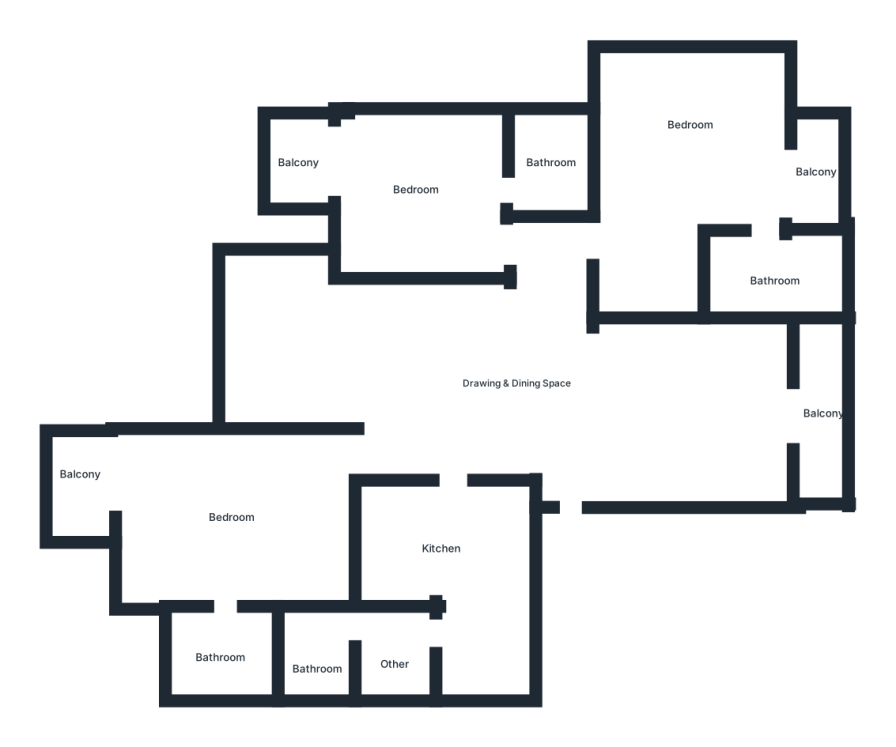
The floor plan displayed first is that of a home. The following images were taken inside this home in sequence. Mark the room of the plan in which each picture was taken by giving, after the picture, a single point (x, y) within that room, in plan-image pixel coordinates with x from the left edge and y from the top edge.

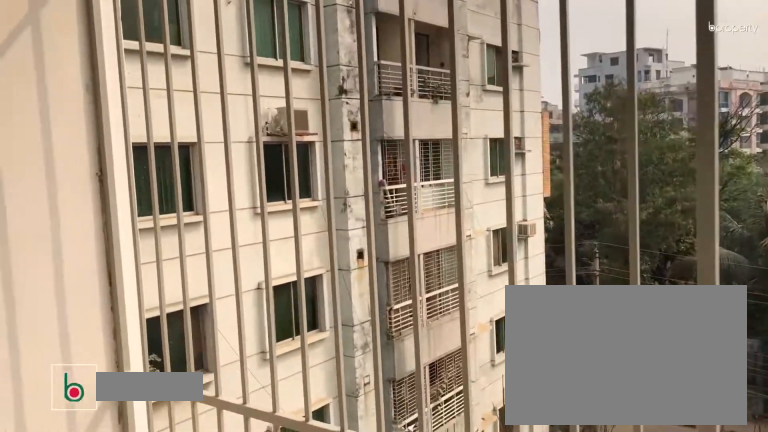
(818, 418)
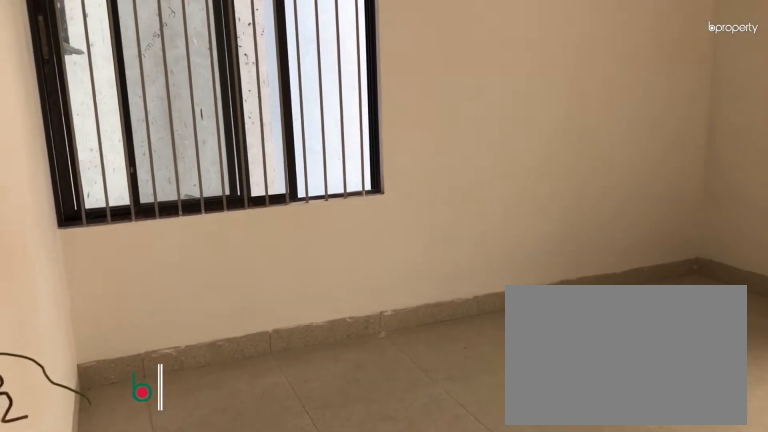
(677, 125)
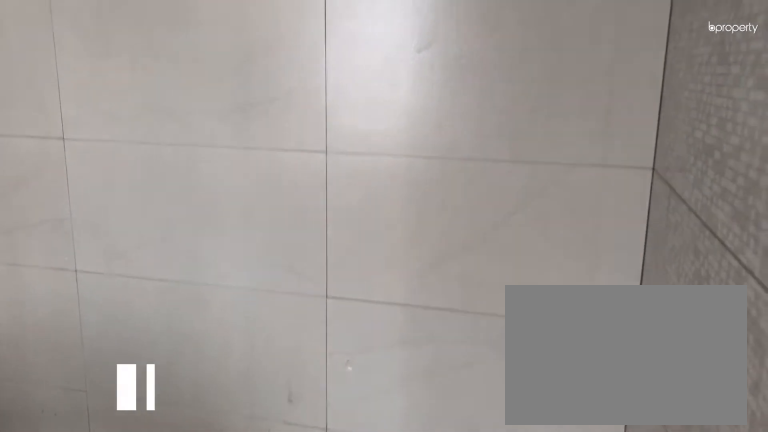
(767, 274)
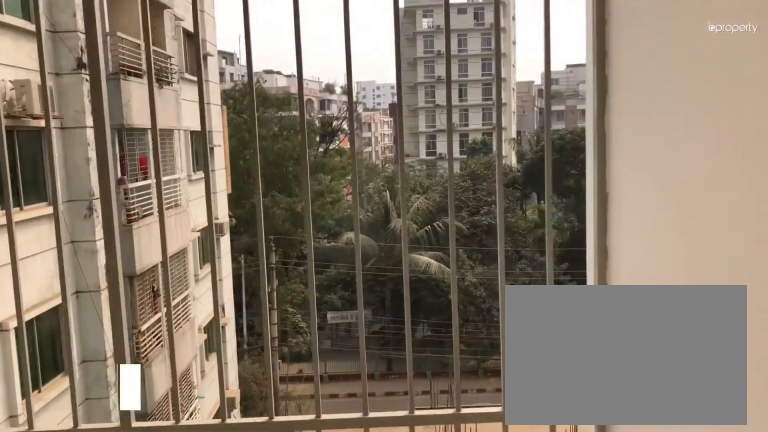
(821, 178)
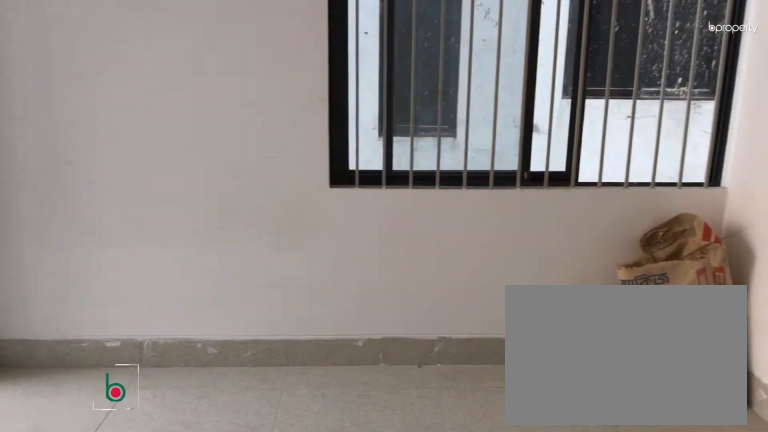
(413, 204)
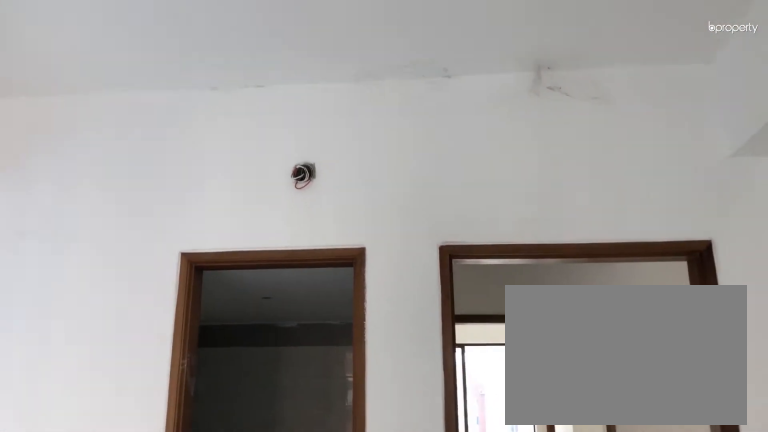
(413, 204)
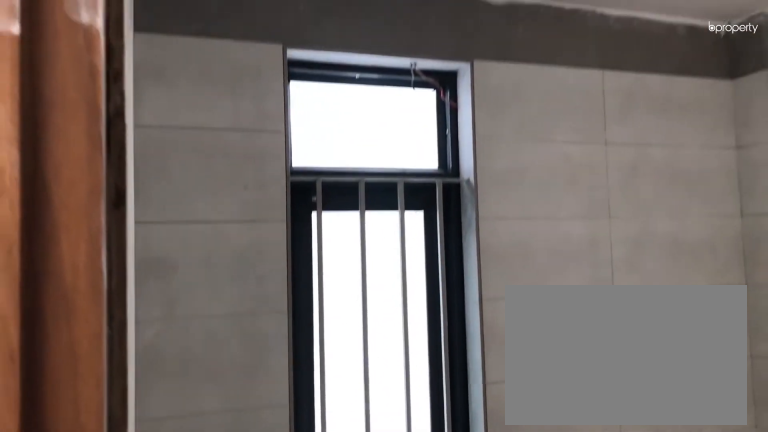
(558, 163)
